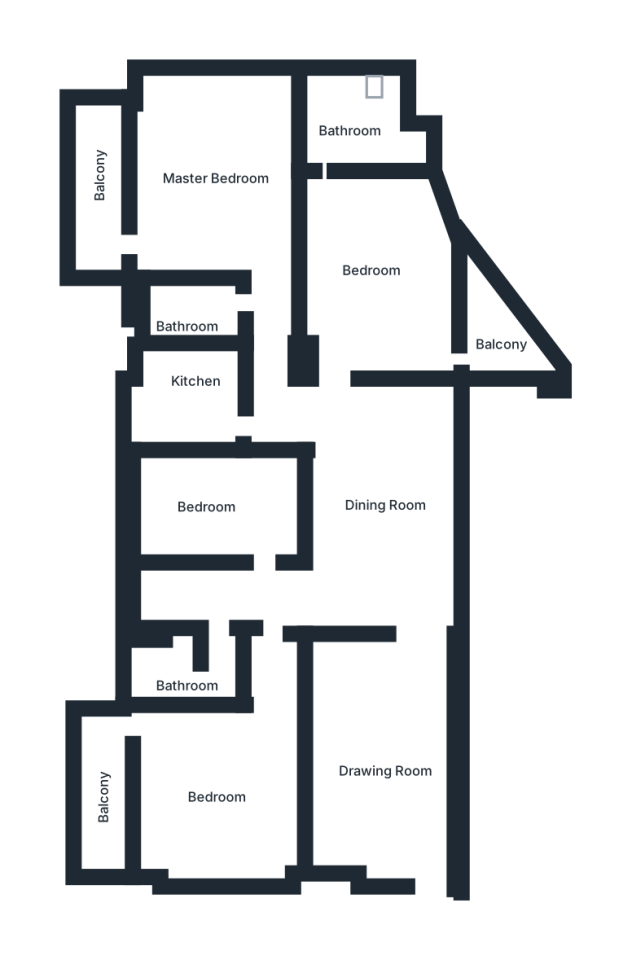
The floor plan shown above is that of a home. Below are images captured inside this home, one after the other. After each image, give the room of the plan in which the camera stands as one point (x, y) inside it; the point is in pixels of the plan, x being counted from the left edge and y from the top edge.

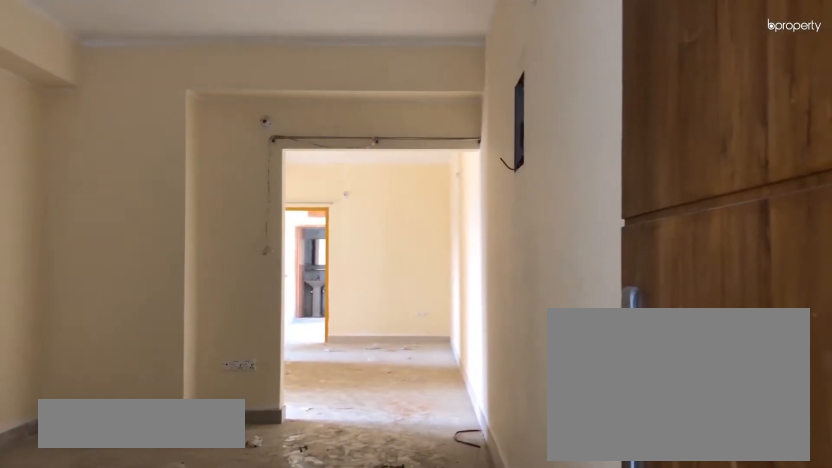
(382, 749)
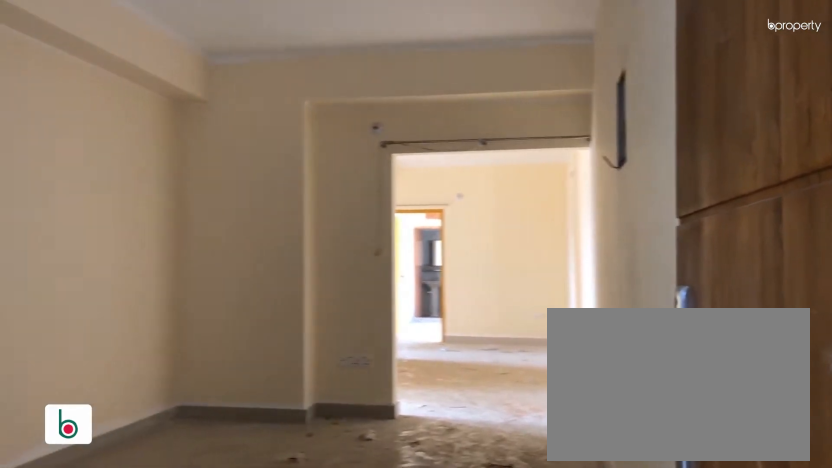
(382, 749)
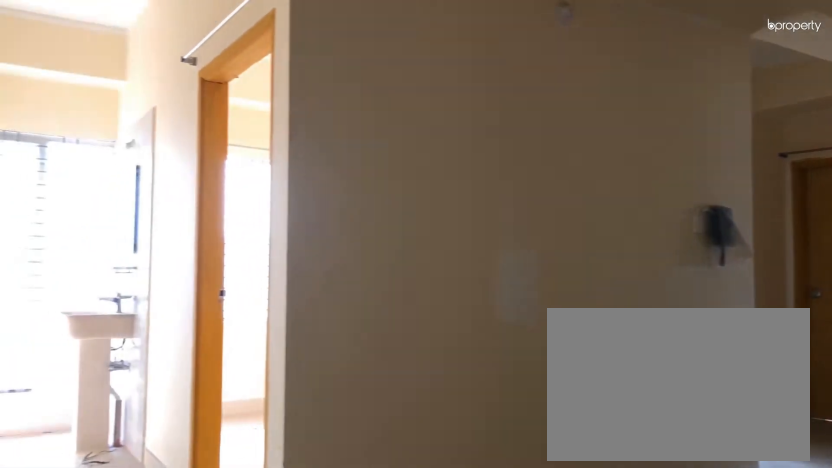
(385, 513)
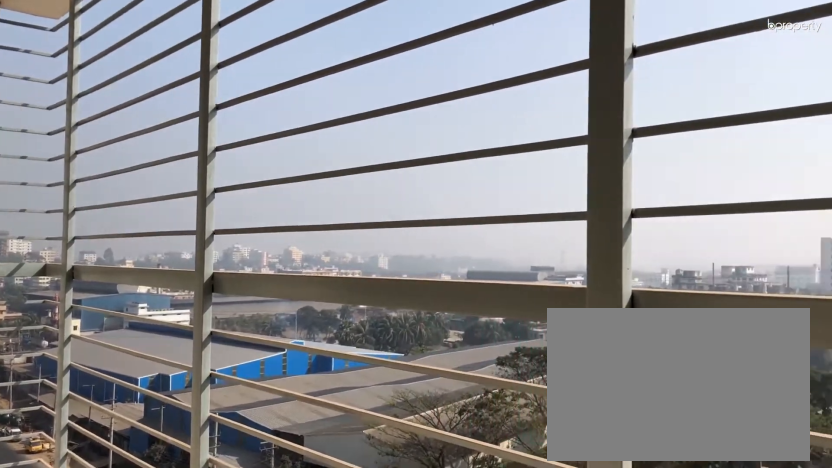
(95, 782)
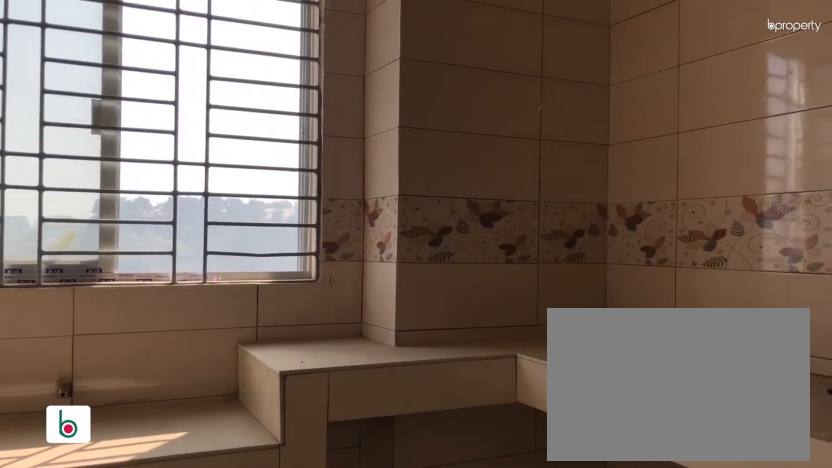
(183, 376)
